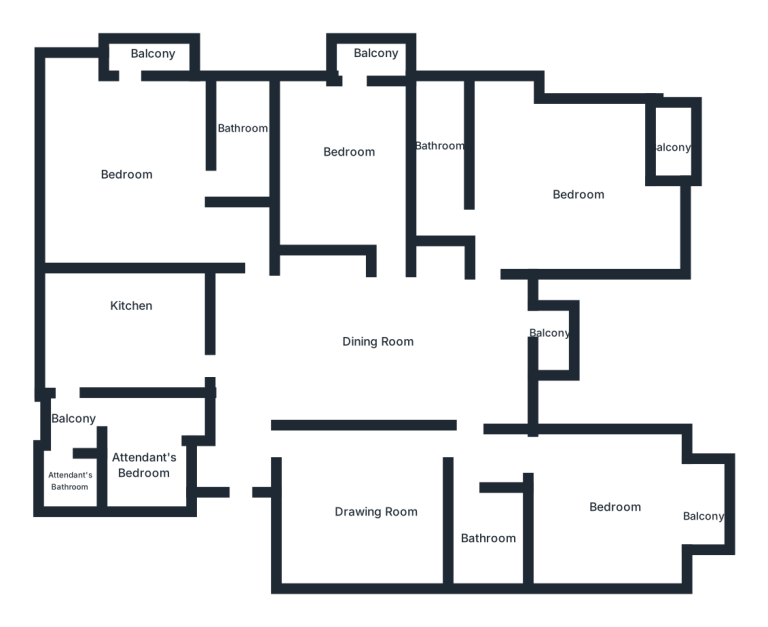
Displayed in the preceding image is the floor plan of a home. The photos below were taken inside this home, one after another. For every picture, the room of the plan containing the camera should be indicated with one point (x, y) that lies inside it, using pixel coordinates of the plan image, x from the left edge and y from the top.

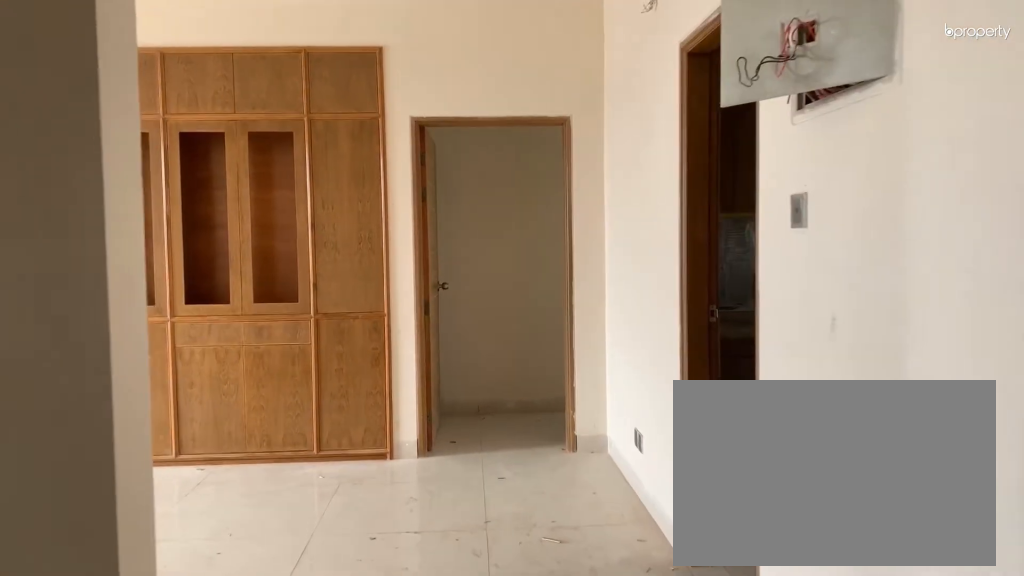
(235, 490)
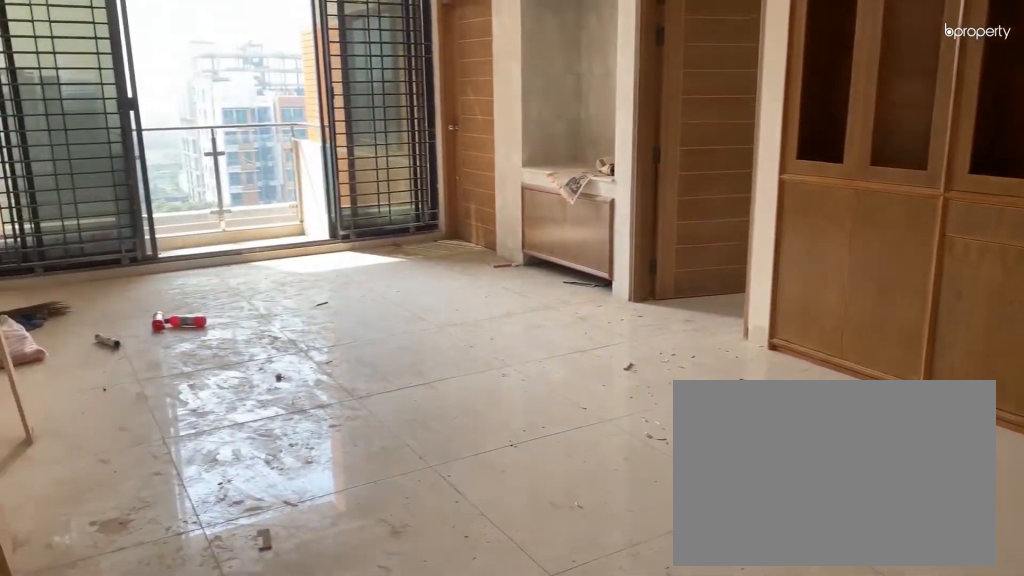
(378, 322)
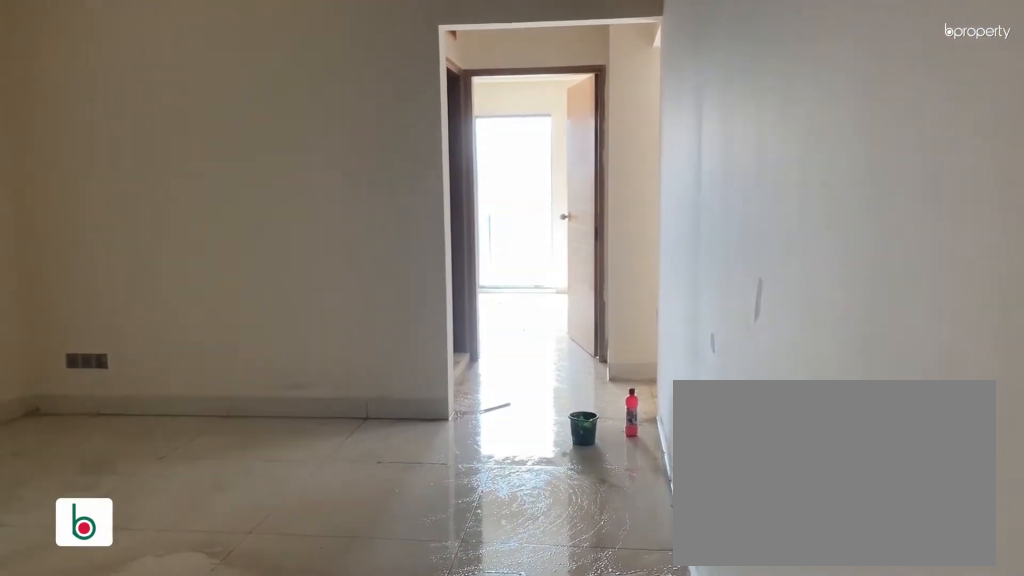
(332, 485)
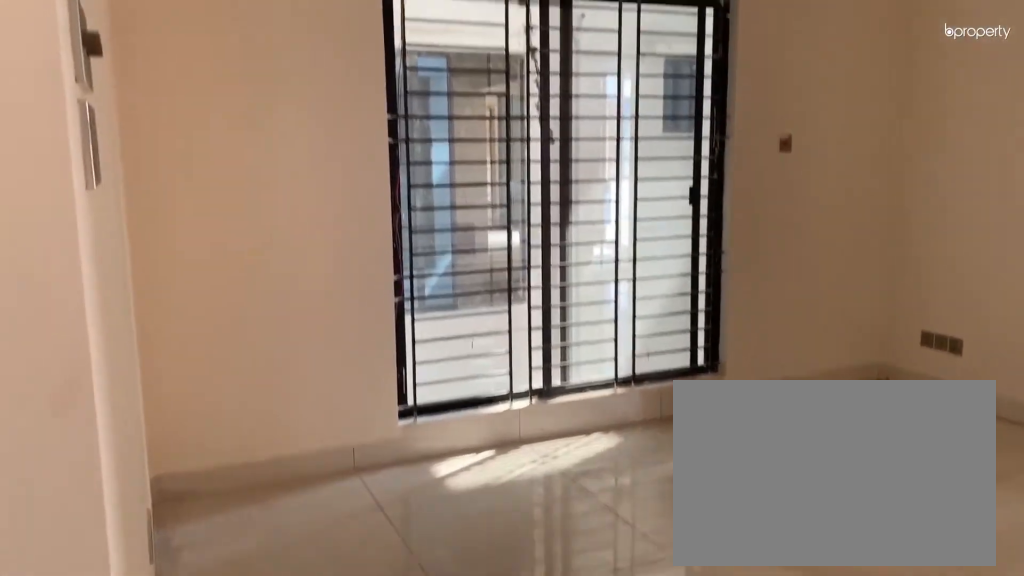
(378, 511)
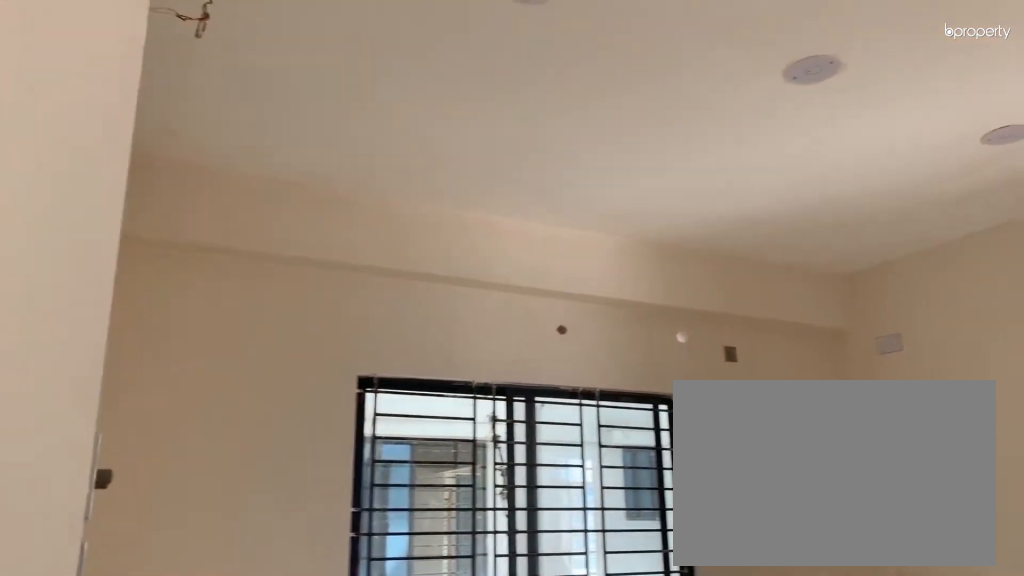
(378, 511)
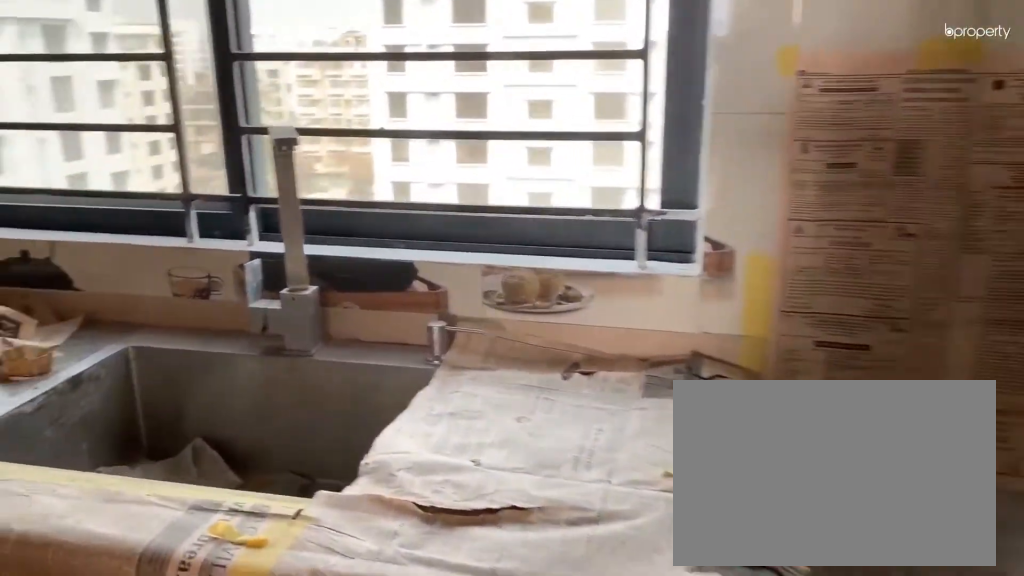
(127, 323)
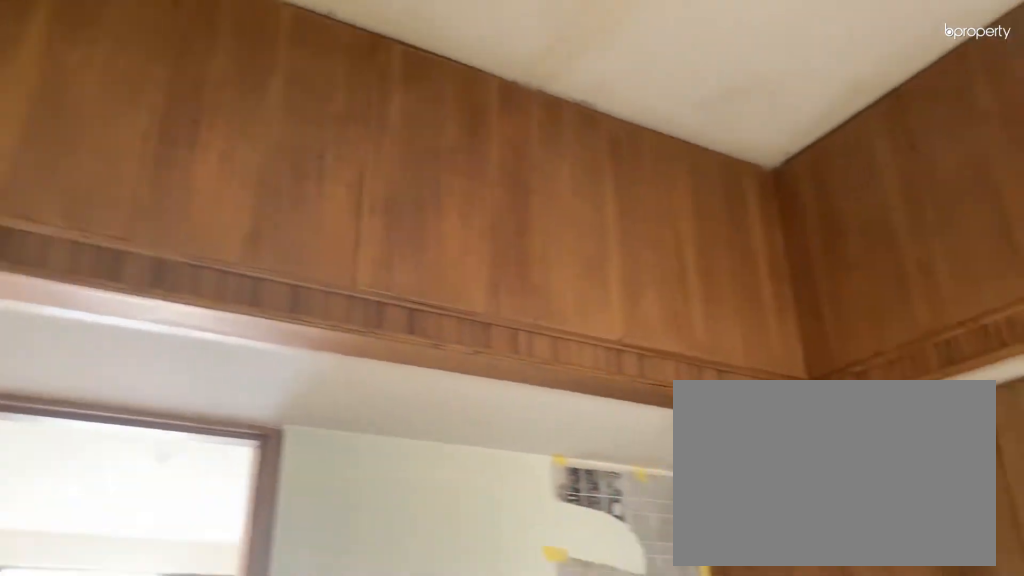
(127, 323)
